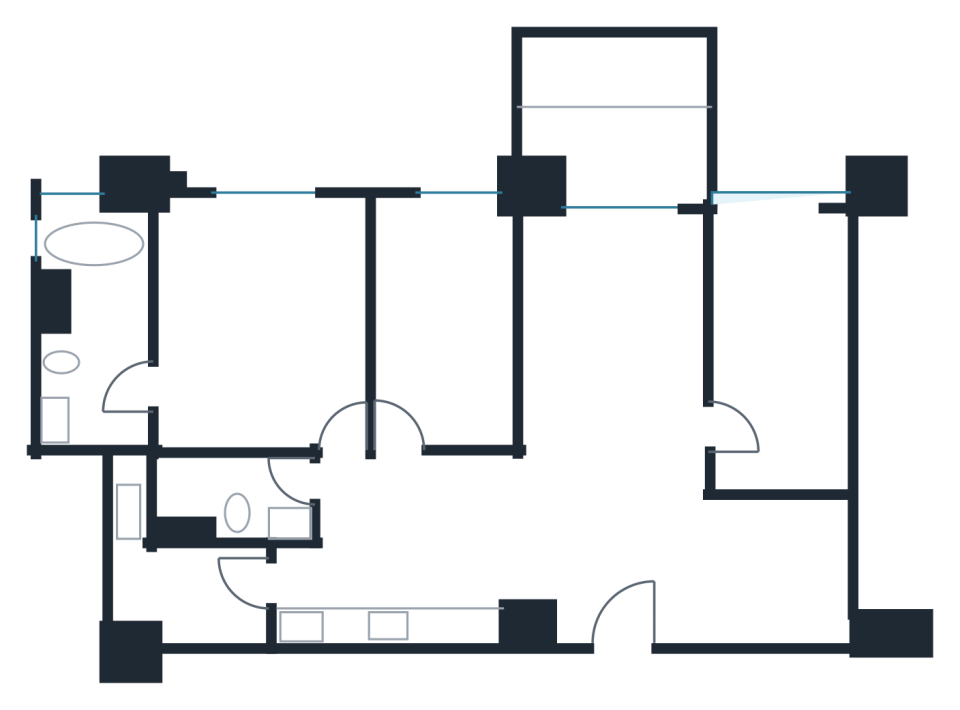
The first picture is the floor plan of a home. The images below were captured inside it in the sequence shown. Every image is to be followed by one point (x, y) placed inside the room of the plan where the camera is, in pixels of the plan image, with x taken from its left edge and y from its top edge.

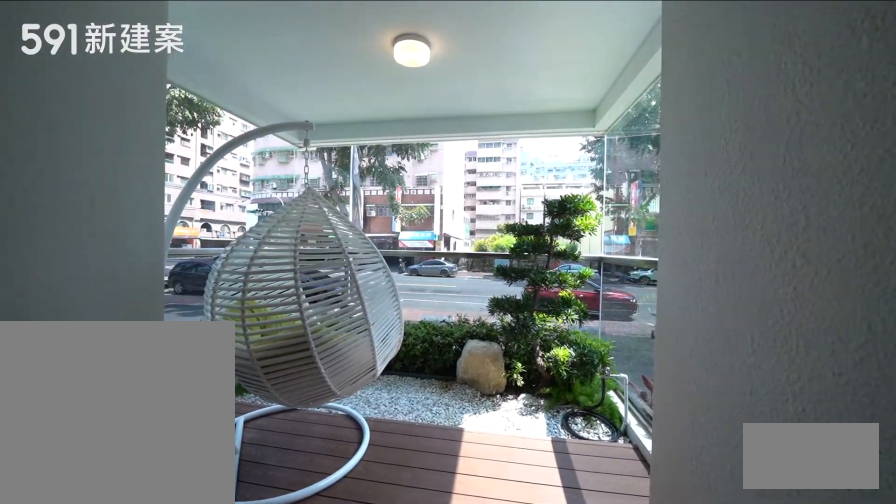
(617, 111)
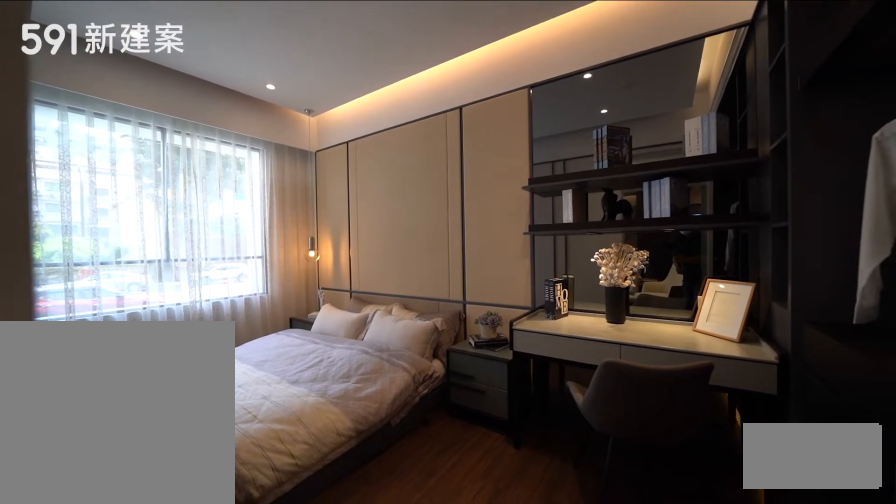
(785, 342)
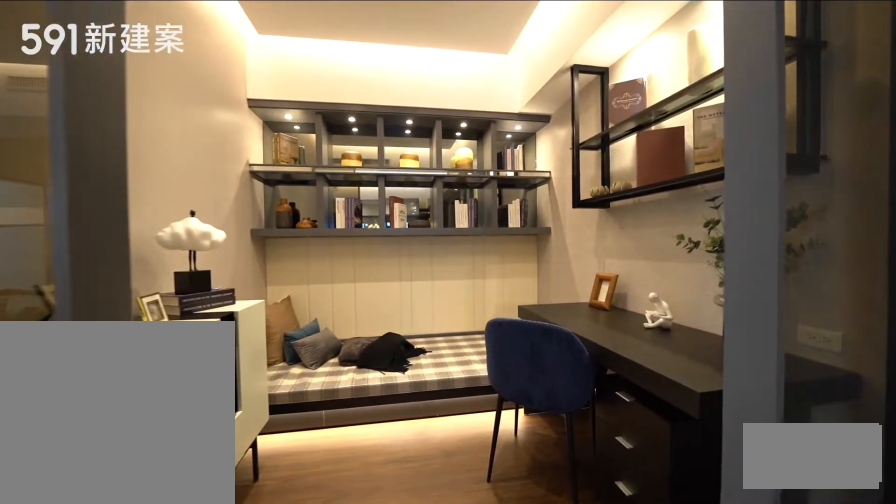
(784, 568)
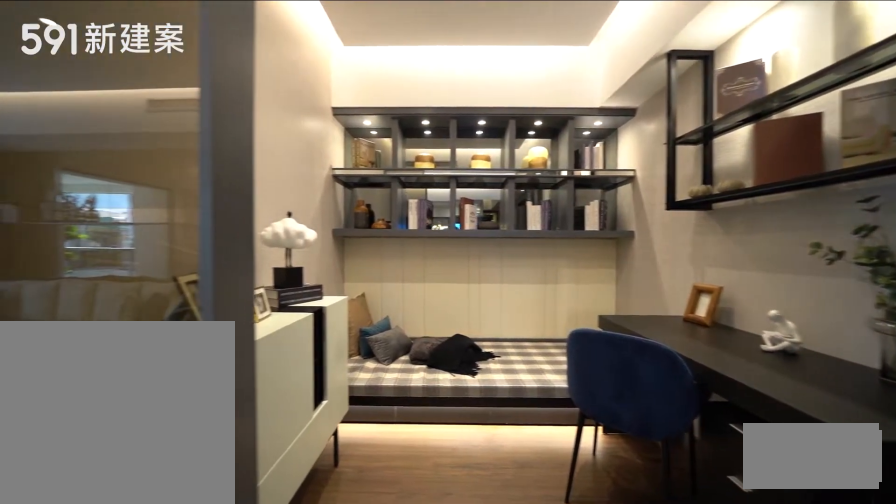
(784, 568)
